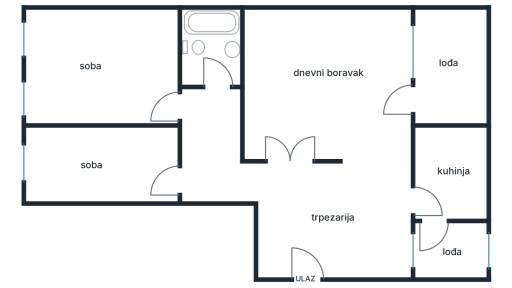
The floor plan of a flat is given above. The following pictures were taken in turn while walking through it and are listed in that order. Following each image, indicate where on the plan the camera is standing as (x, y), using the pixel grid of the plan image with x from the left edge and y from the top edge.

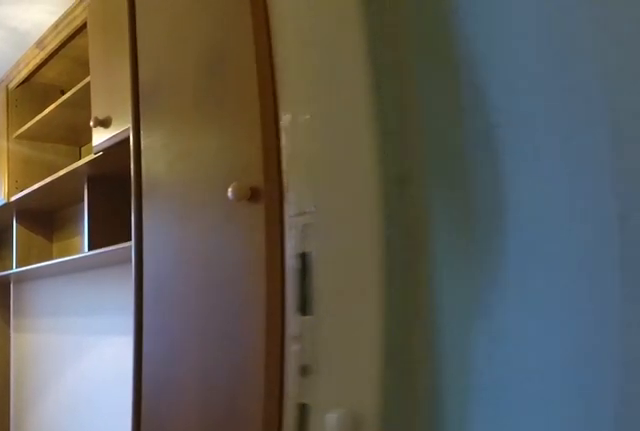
(202, 183)
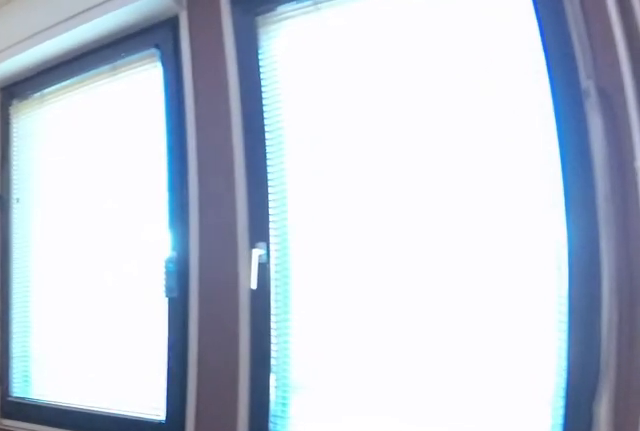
(124, 37)
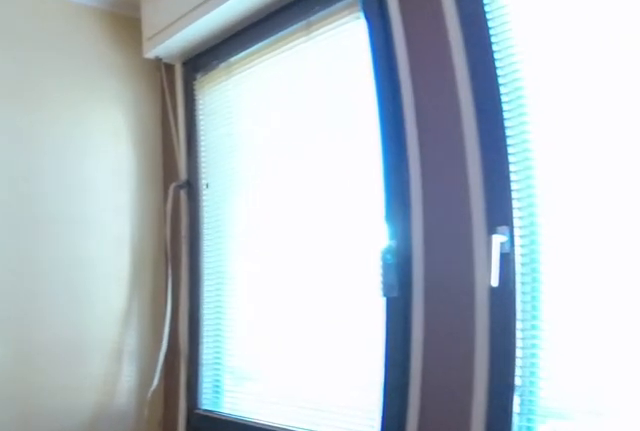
(119, 40)
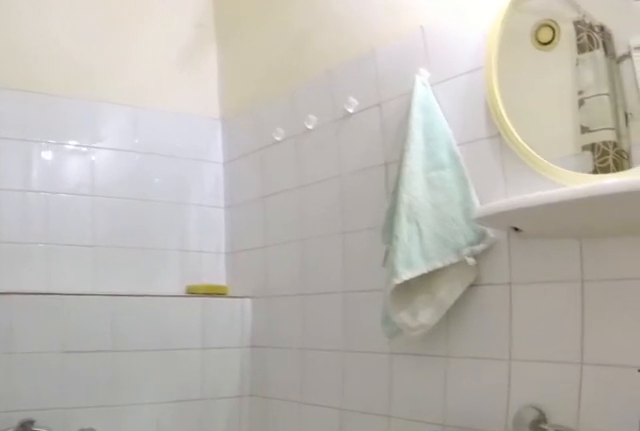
(208, 72)
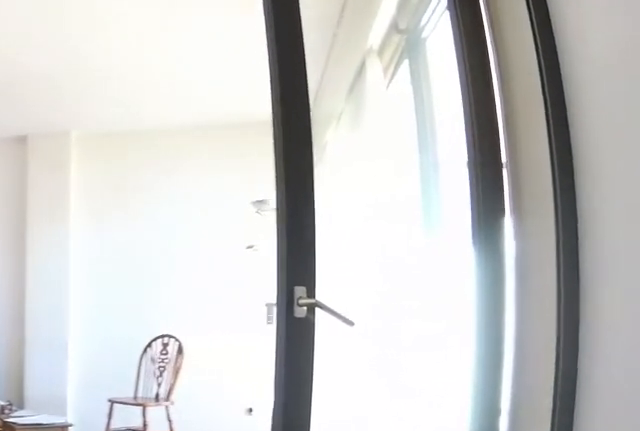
(393, 203)
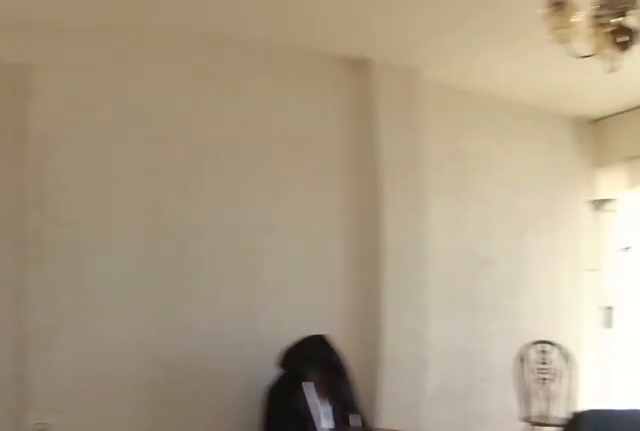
(277, 146)
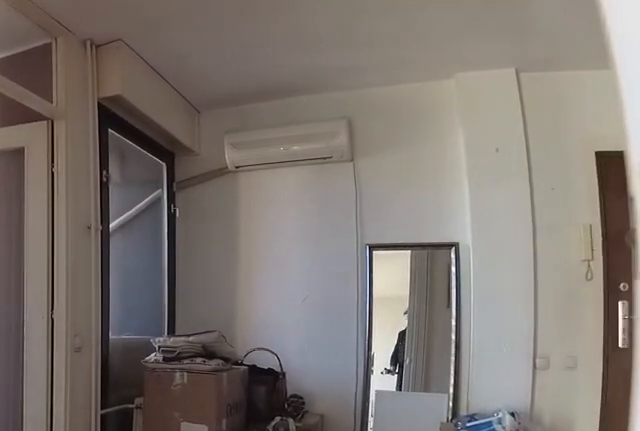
(358, 133)
